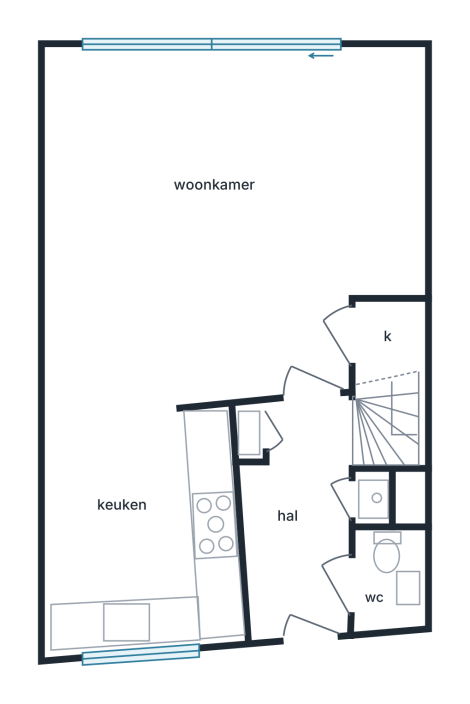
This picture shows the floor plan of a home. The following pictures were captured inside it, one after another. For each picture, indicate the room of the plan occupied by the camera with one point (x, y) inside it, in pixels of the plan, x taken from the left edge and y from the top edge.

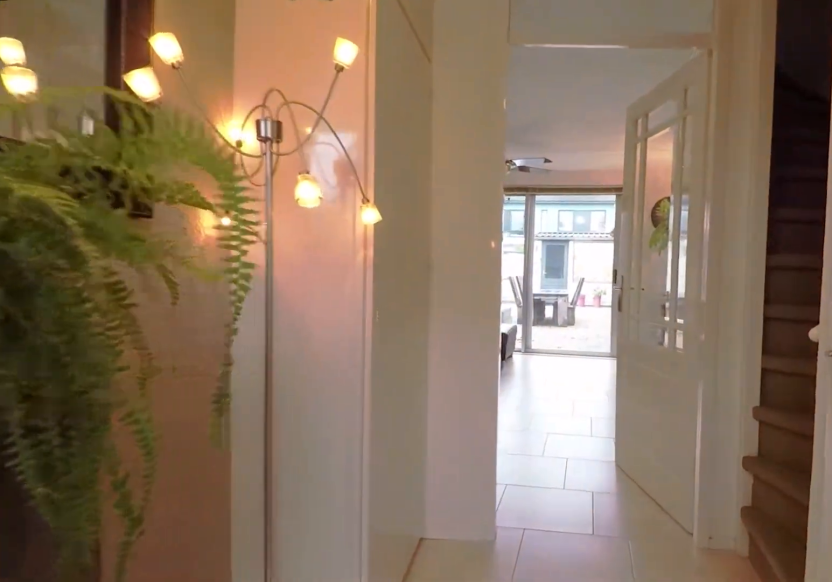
(301, 519)
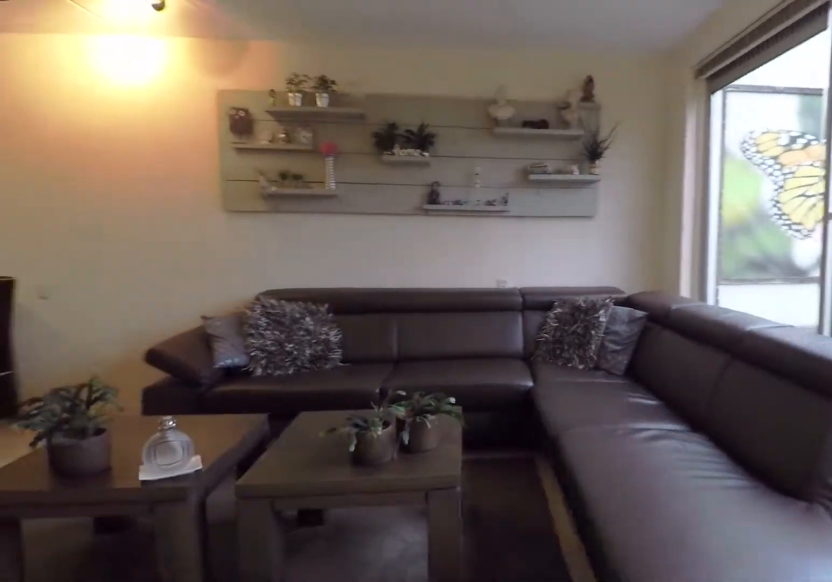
(241, 262)
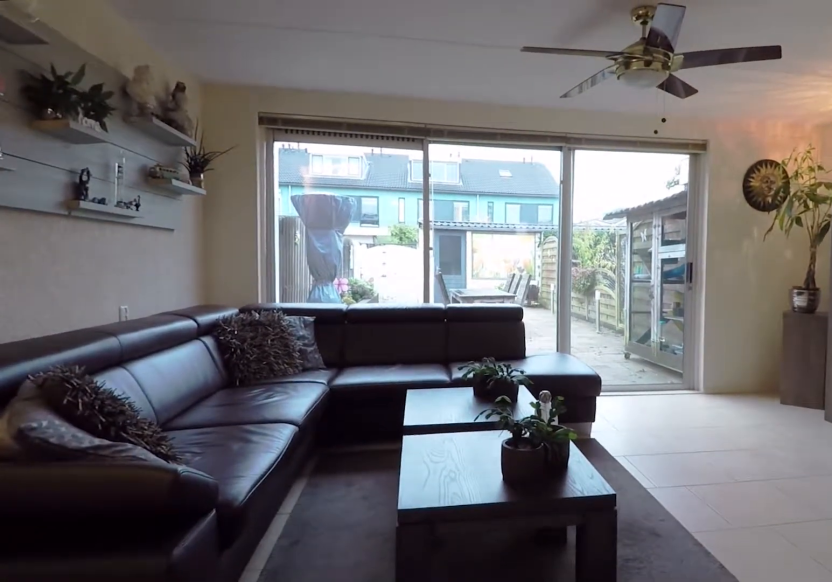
(241, 262)
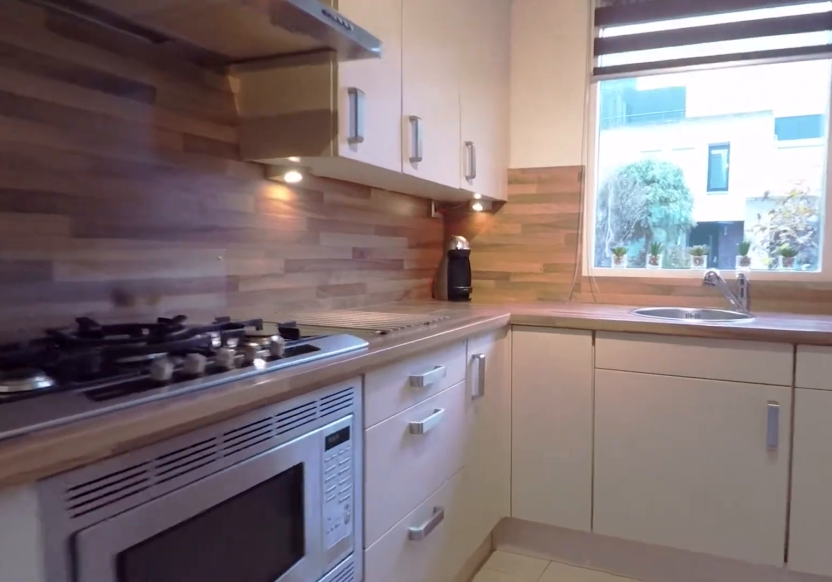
(142, 531)
